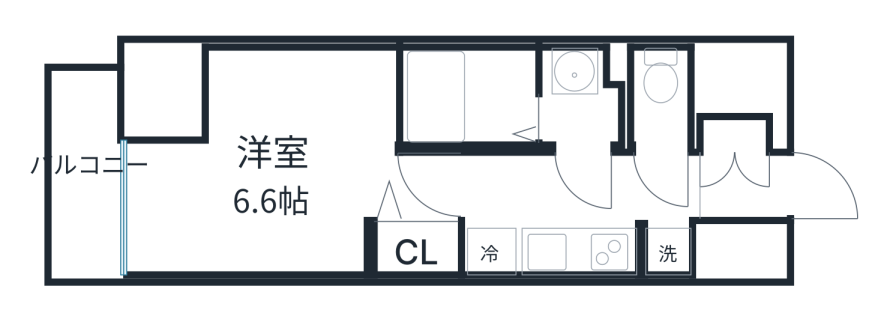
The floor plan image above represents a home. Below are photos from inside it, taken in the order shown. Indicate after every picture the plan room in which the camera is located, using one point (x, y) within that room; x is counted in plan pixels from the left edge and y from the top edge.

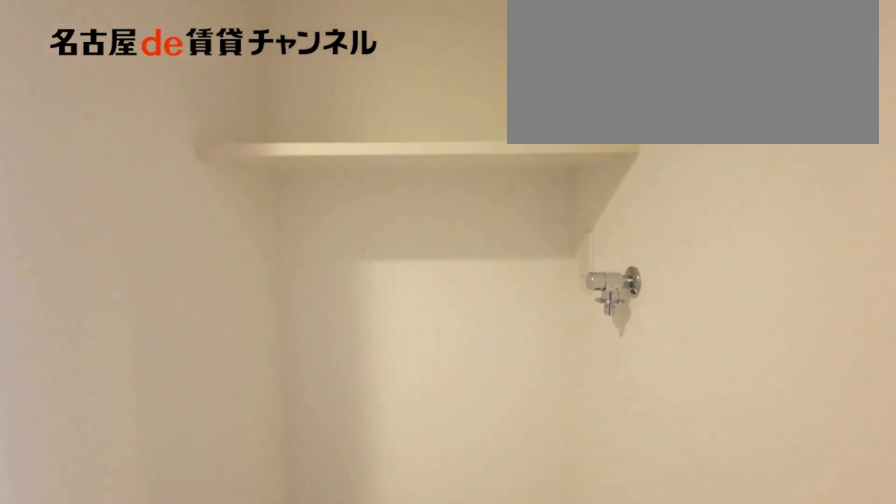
(665, 250)
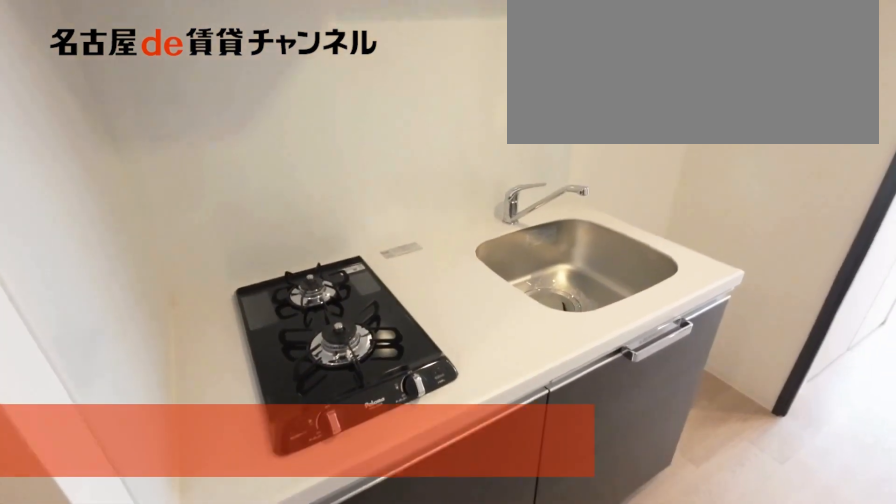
(550, 247)
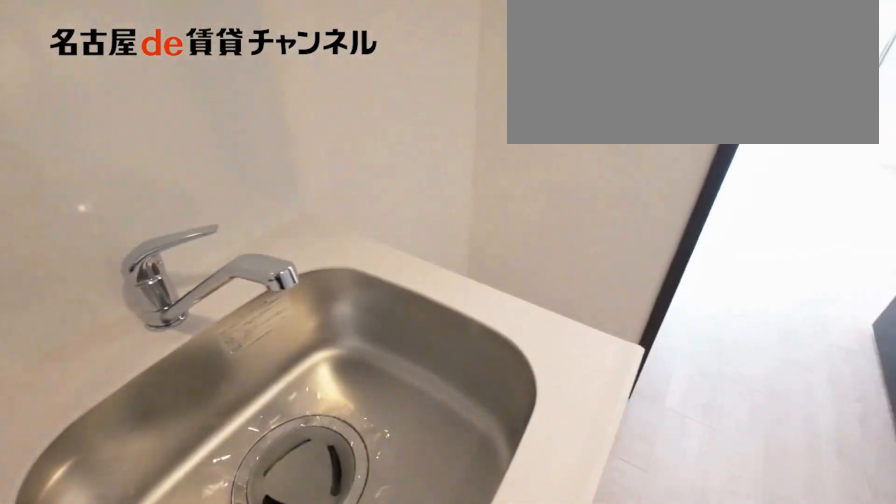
(550, 247)
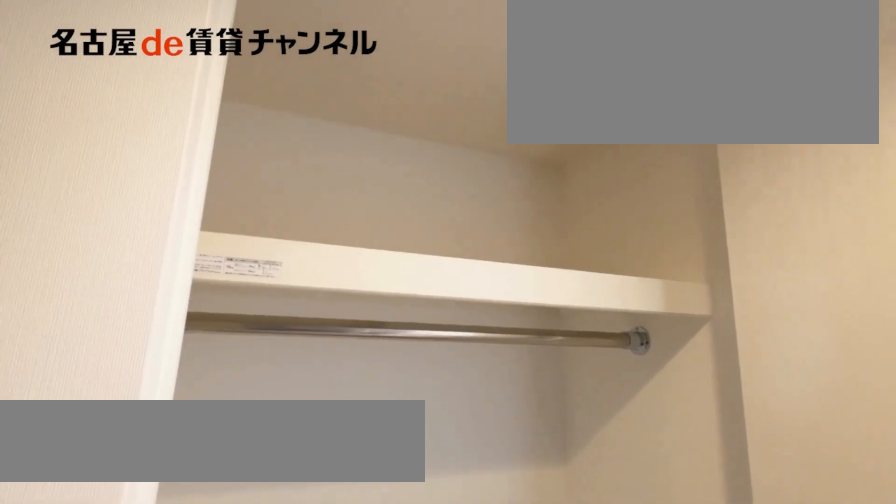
(414, 248)
